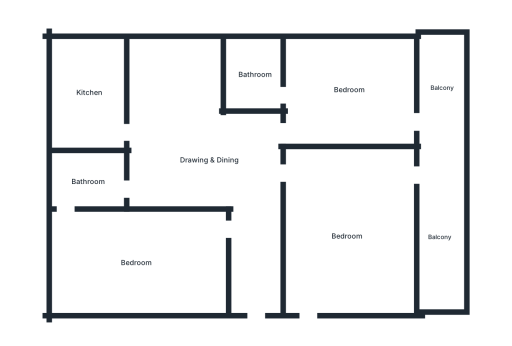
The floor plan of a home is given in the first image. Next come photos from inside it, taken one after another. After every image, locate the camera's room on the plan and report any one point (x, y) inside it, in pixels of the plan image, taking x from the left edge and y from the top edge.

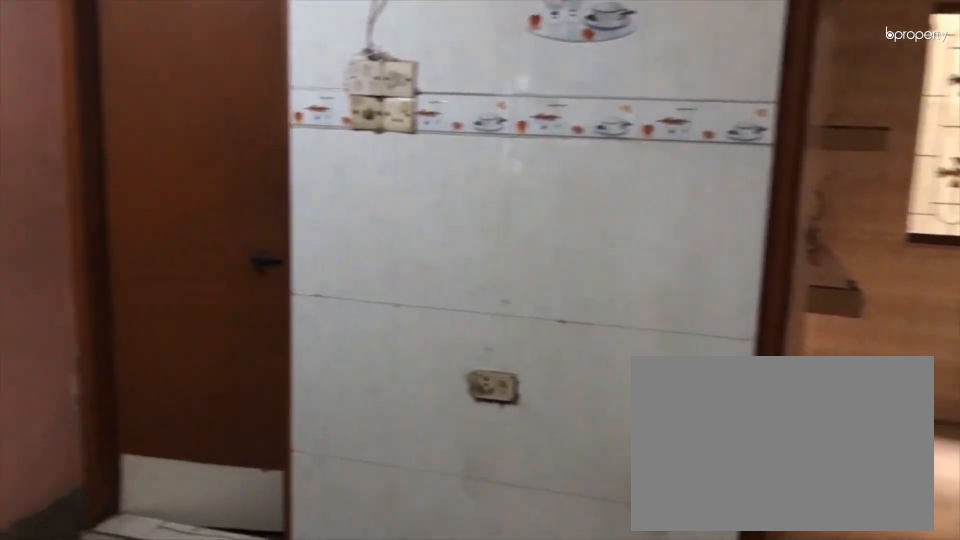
(209, 162)
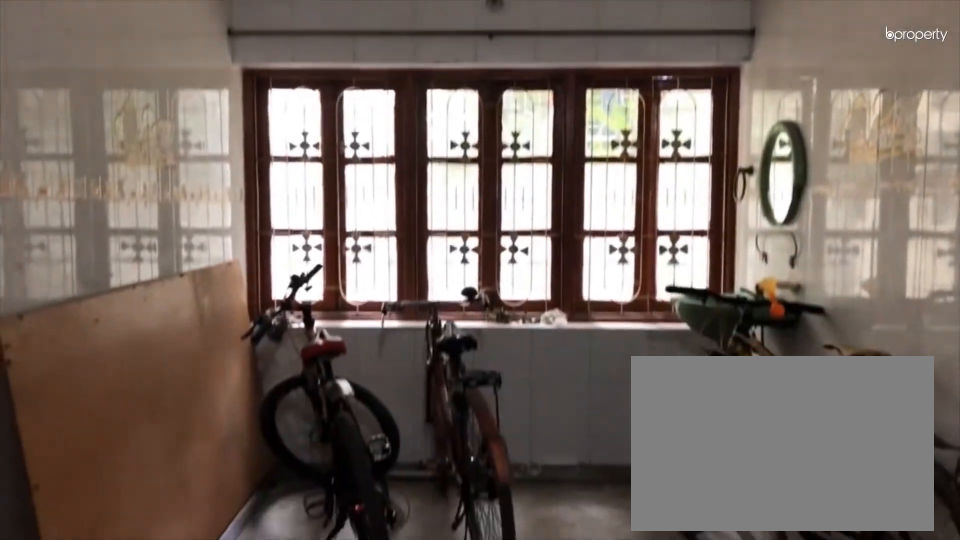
(209, 162)
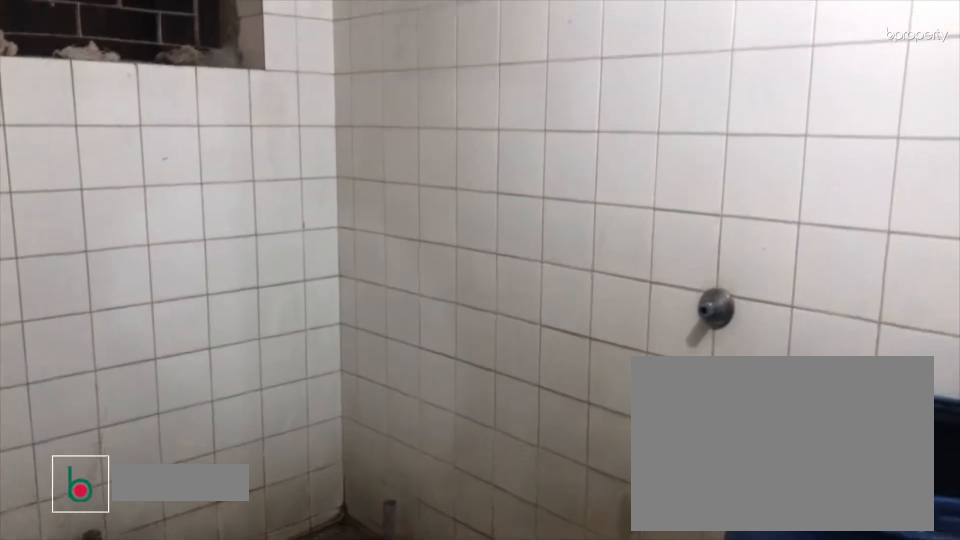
(88, 182)
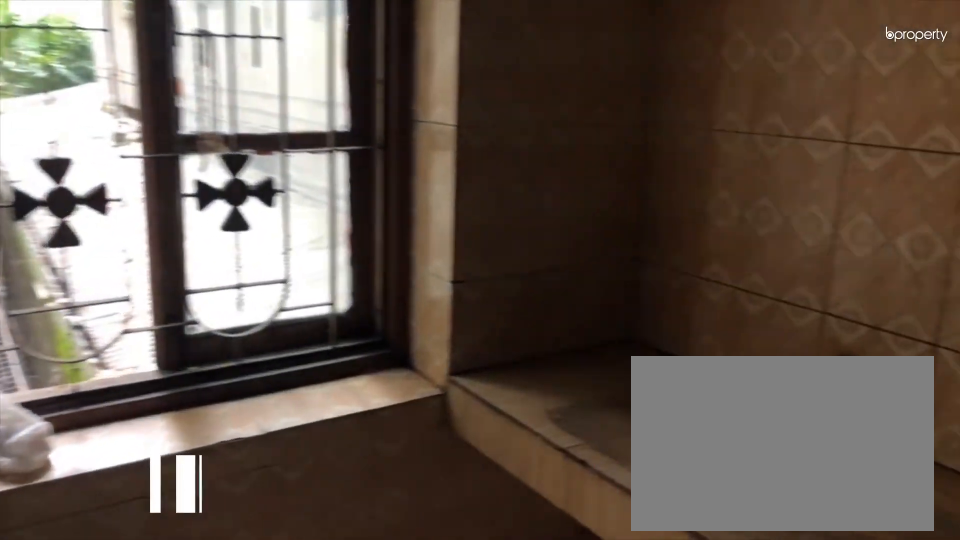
(90, 92)
